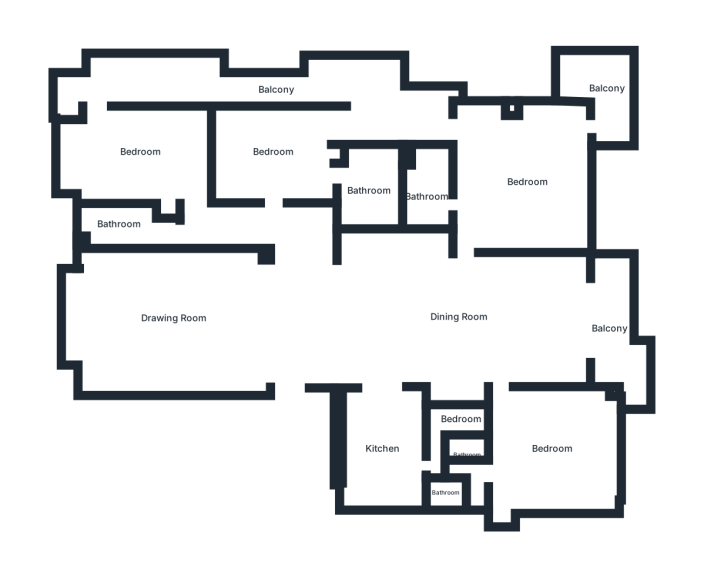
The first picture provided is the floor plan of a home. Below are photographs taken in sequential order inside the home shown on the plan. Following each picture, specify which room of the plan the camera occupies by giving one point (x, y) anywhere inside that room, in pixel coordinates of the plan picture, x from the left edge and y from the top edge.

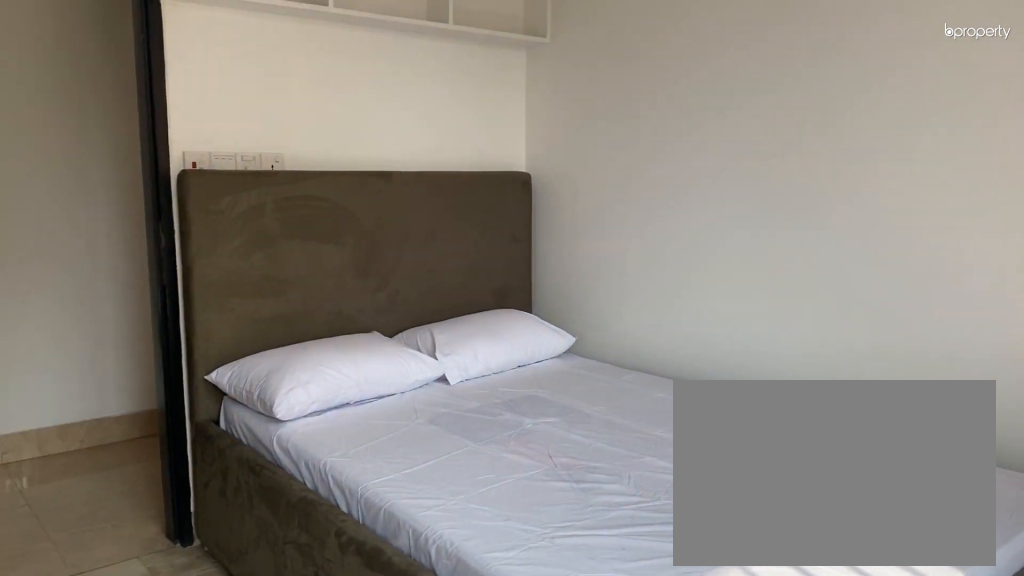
(271, 151)
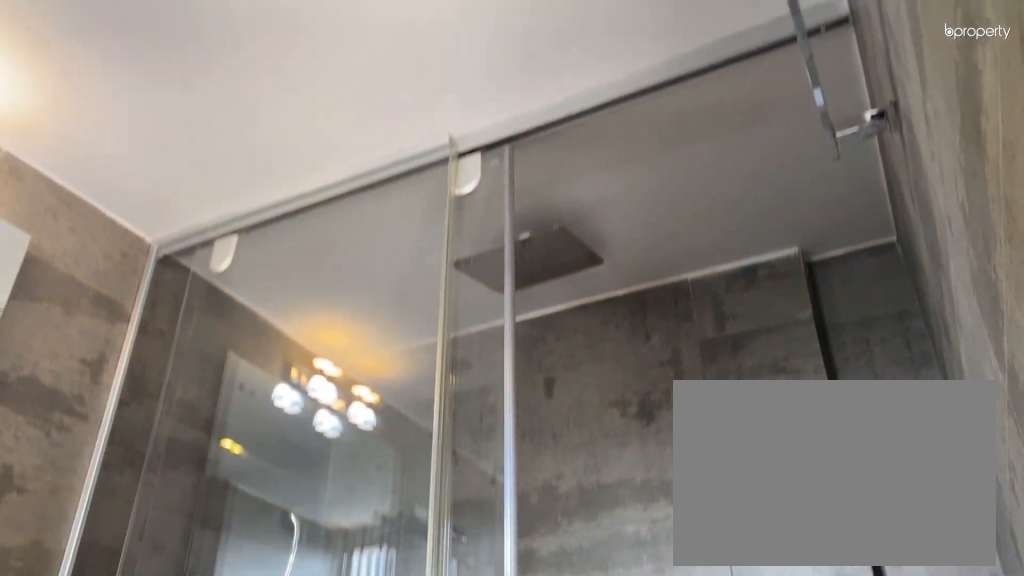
(367, 191)
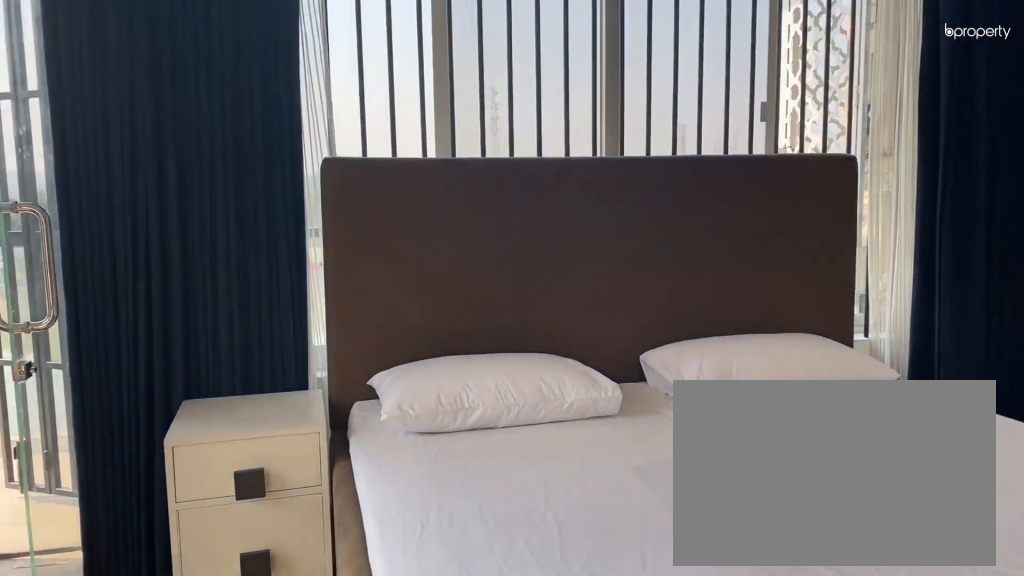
(518, 184)
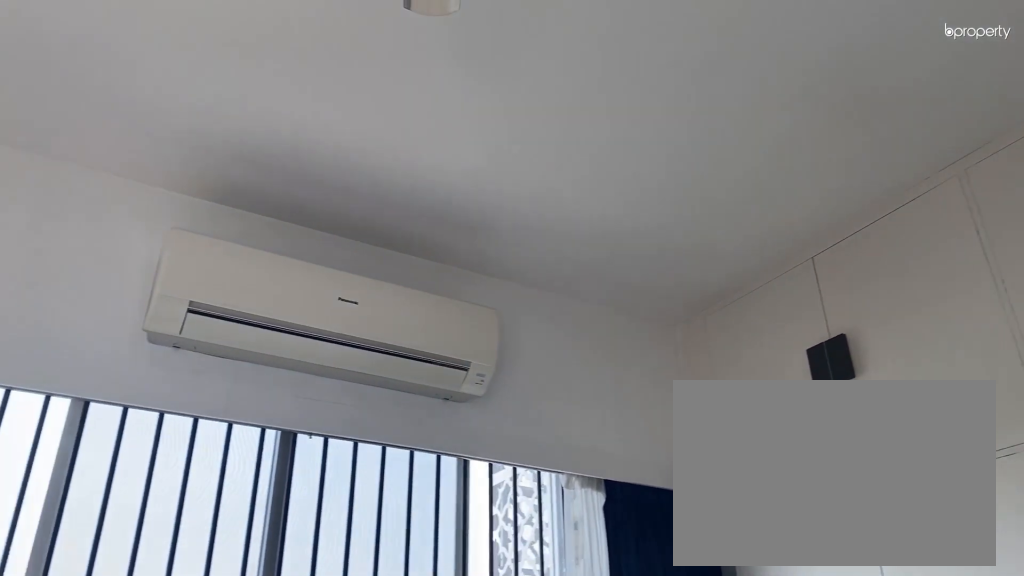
(518, 184)
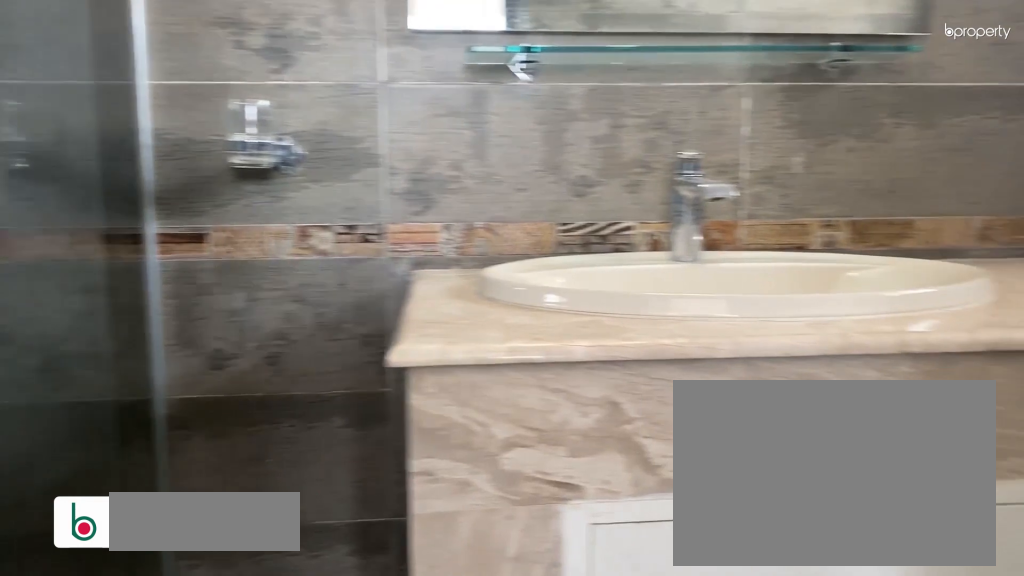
(423, 195)
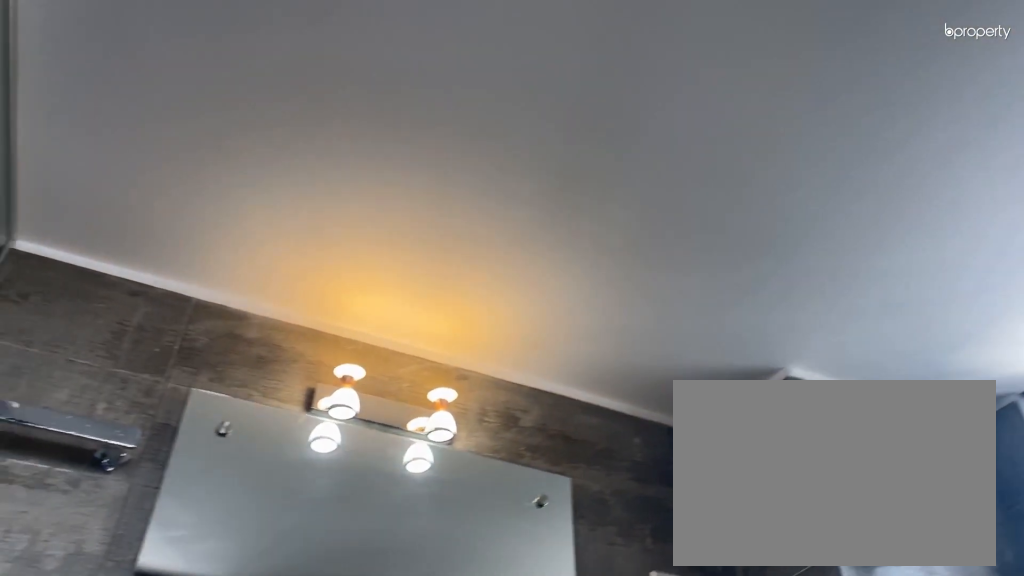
(423, 195)
